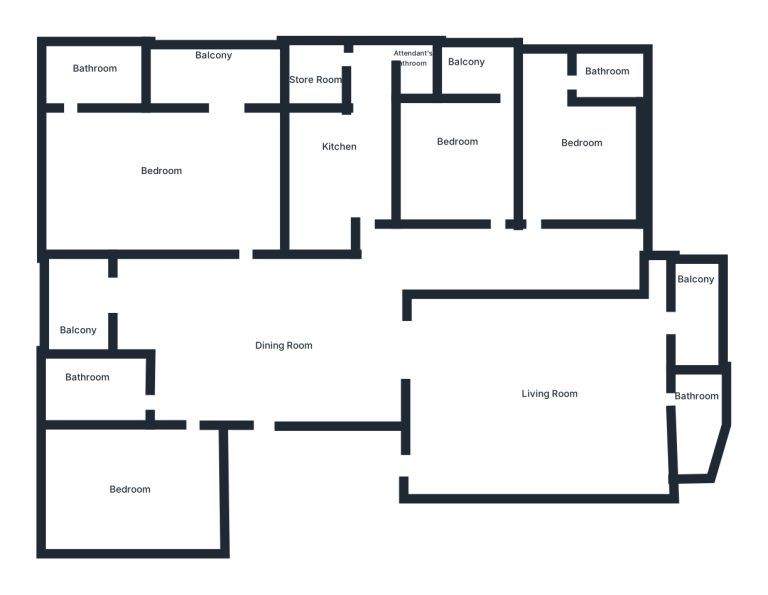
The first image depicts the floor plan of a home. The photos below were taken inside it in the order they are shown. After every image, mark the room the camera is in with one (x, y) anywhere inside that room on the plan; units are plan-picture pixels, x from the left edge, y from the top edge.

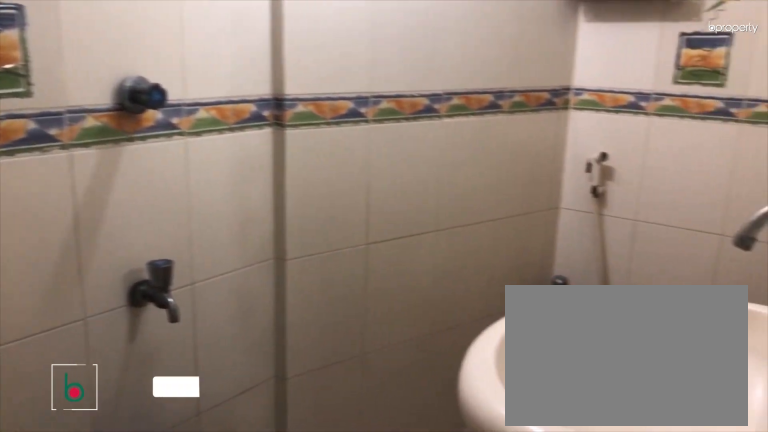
(691, 422)
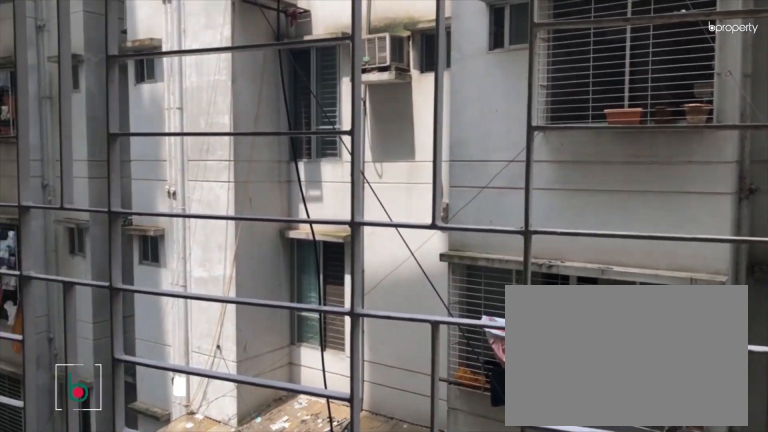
(703, 291)
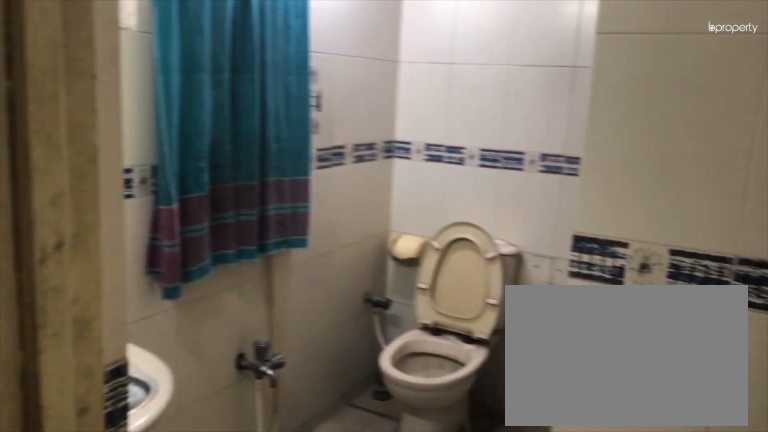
(604, 76)
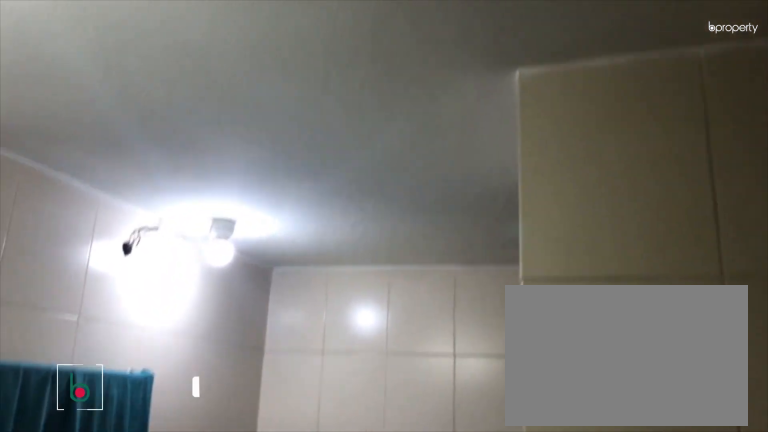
(604, 76)
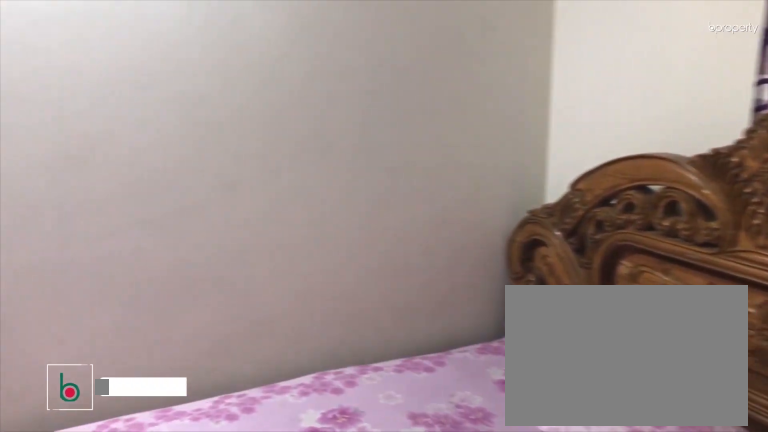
(454, 151)
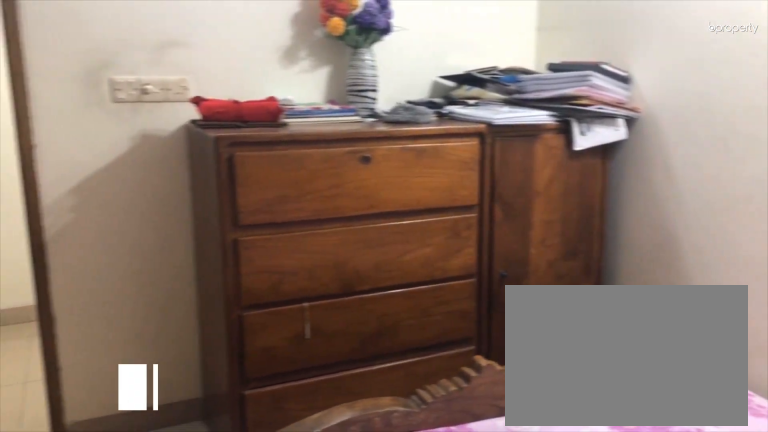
(454, 151)
